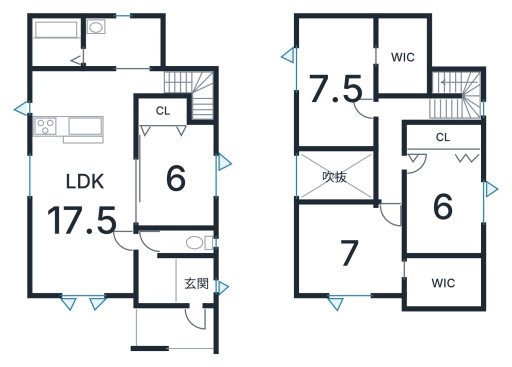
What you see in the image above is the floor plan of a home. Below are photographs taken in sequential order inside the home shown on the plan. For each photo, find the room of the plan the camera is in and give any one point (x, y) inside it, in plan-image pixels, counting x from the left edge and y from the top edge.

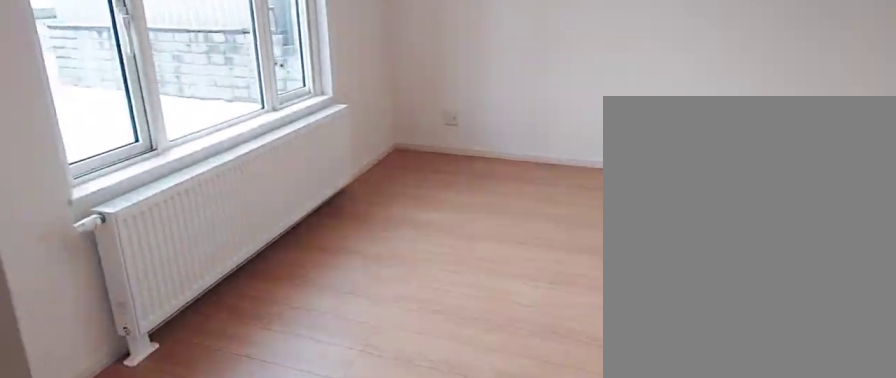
(89, 218)
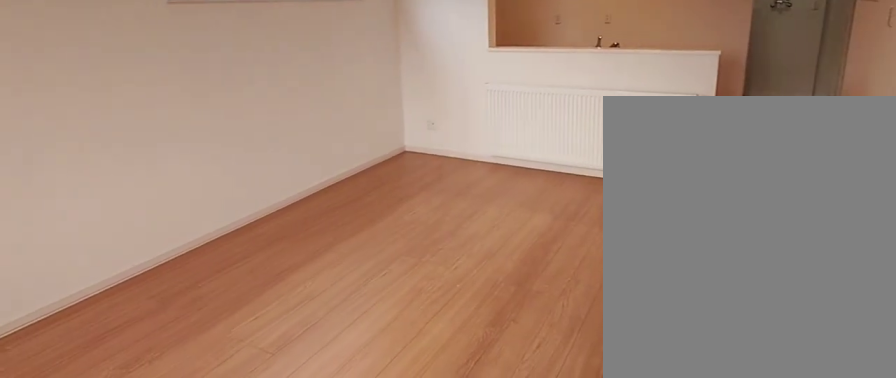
(89, 218)
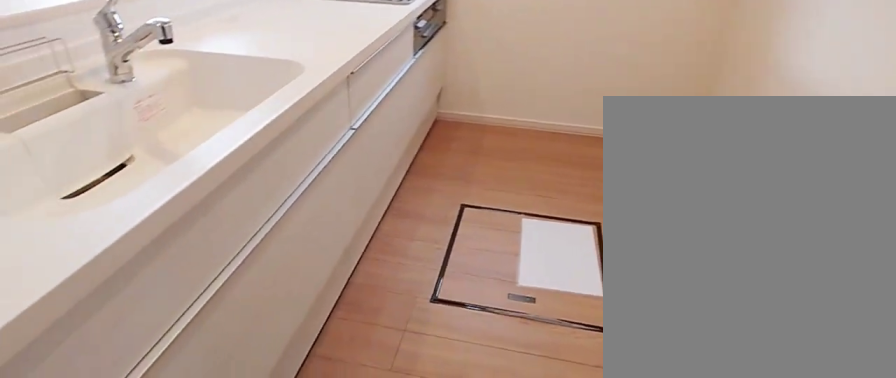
(89, 104)
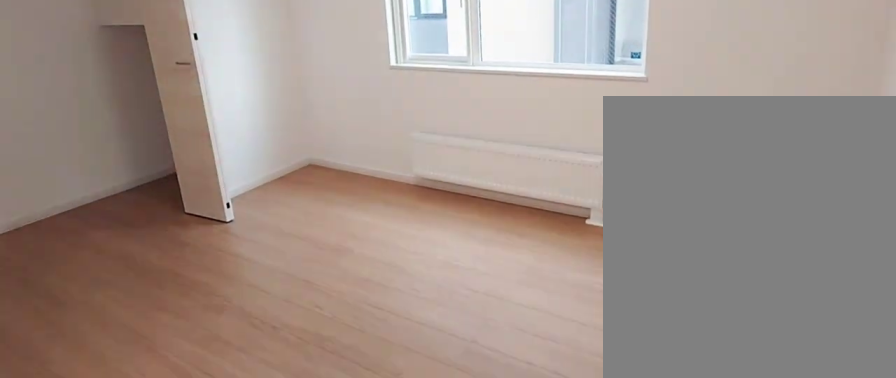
(176, 174)
